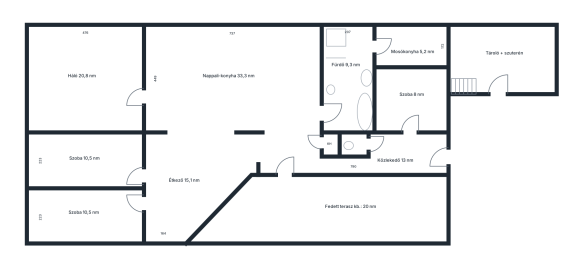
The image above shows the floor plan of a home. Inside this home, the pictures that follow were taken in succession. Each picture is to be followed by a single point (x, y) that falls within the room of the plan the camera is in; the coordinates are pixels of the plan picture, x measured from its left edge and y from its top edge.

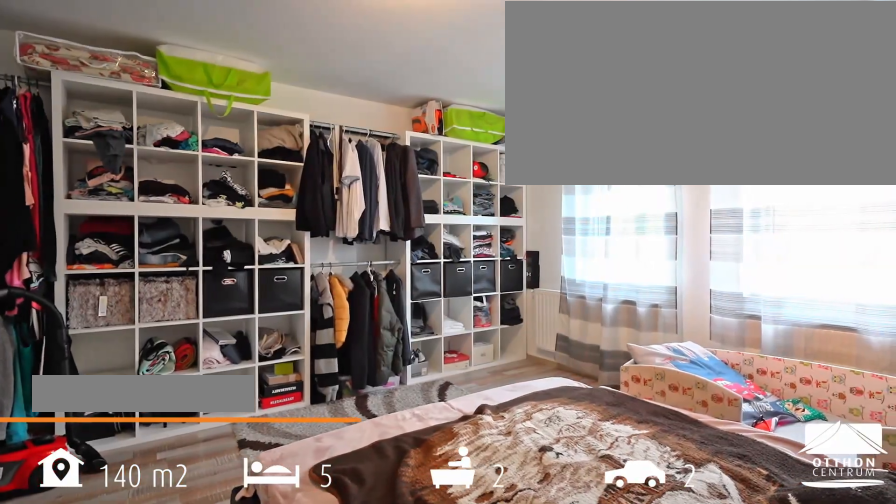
(84, 77)
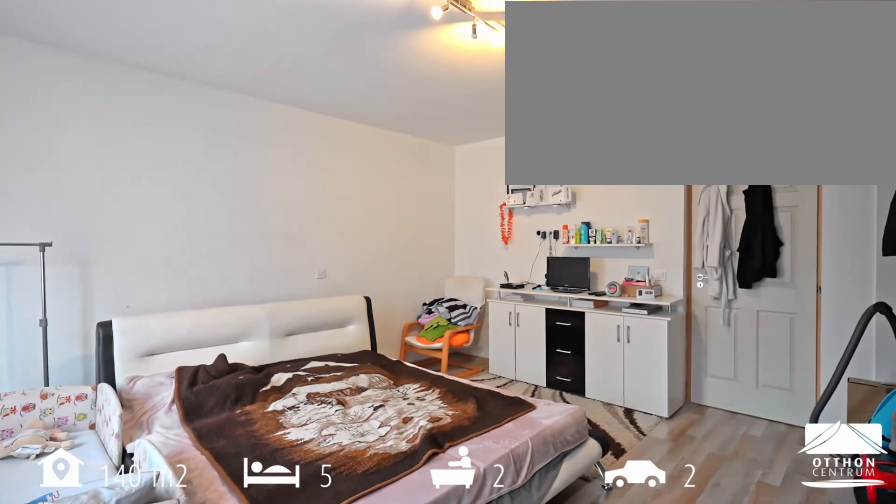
(84, 77)
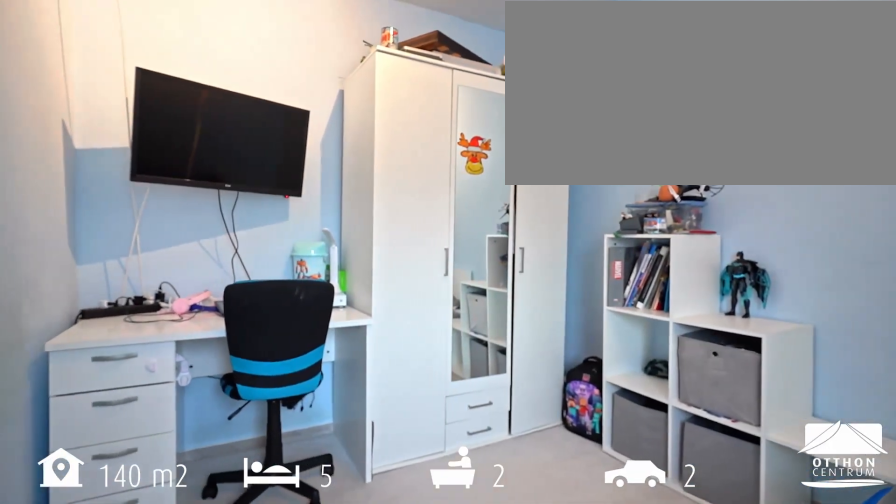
(410, 102)
